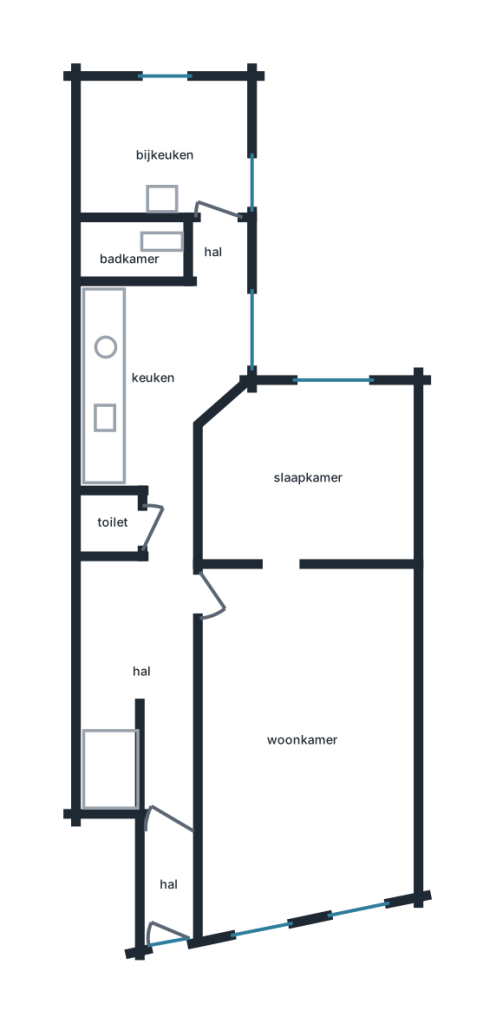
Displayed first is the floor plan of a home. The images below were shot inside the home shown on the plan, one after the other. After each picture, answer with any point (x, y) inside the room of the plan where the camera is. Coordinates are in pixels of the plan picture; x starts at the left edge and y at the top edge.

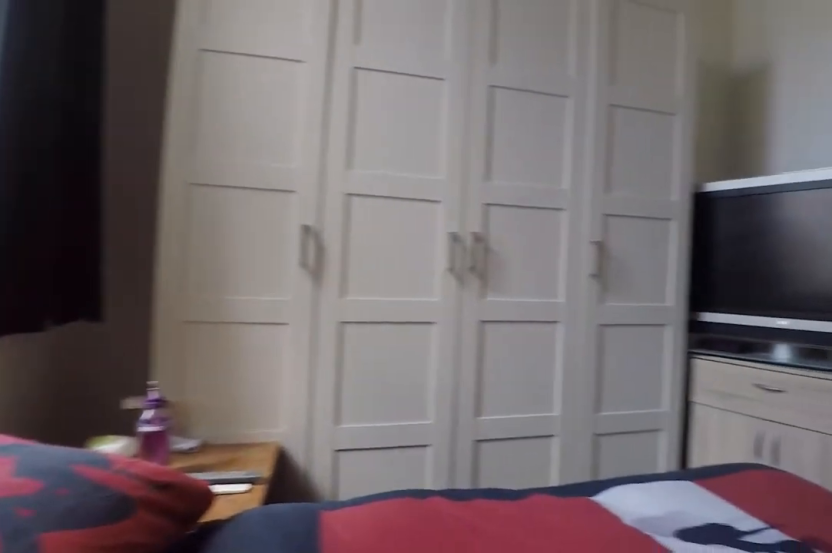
(310, 476)
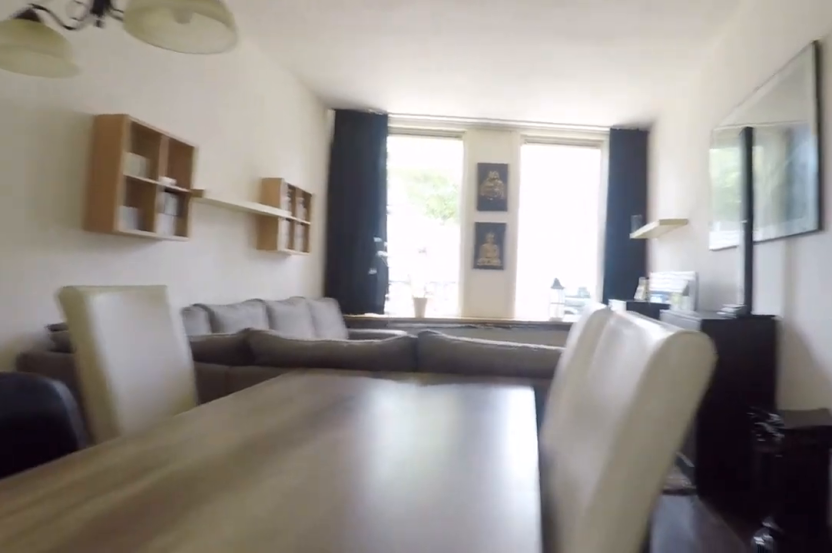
(410, 741)
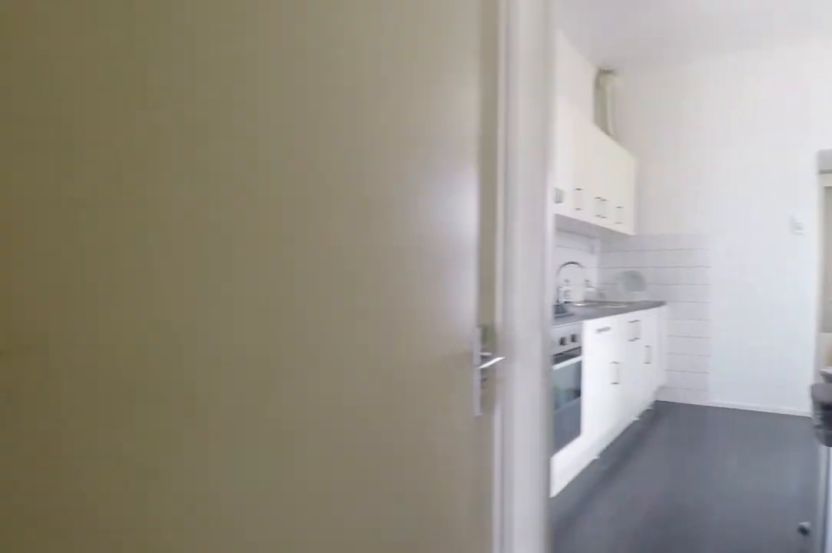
(153, 693)
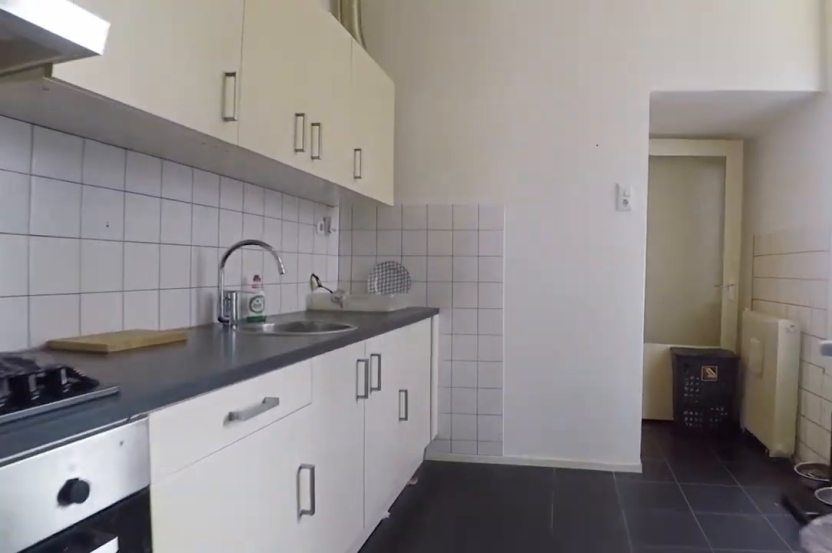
(156, 376)
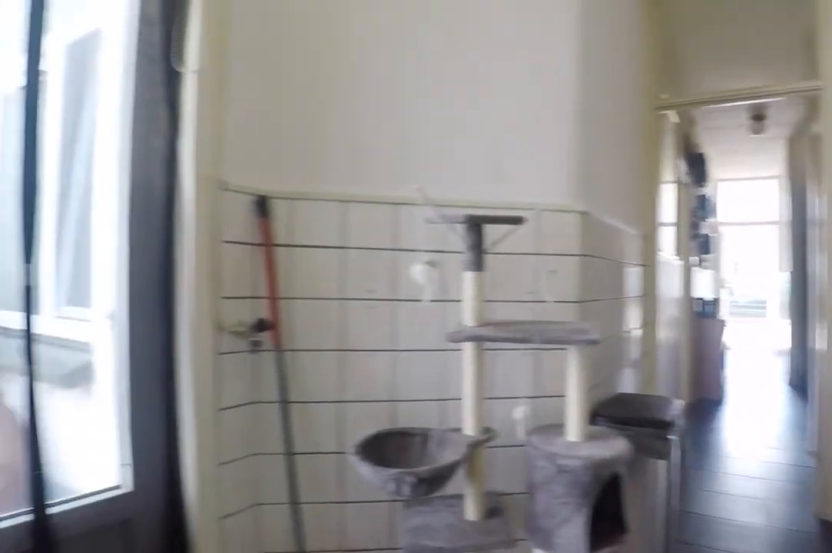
(156, 376)
